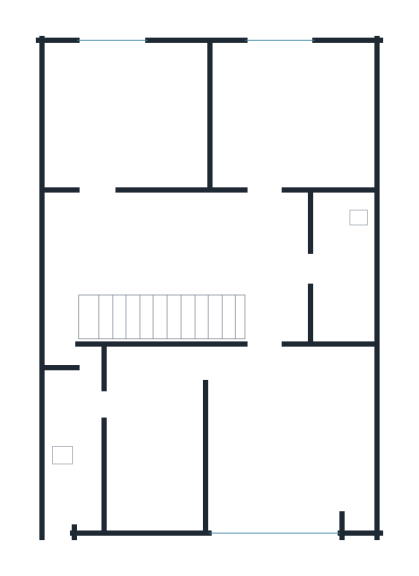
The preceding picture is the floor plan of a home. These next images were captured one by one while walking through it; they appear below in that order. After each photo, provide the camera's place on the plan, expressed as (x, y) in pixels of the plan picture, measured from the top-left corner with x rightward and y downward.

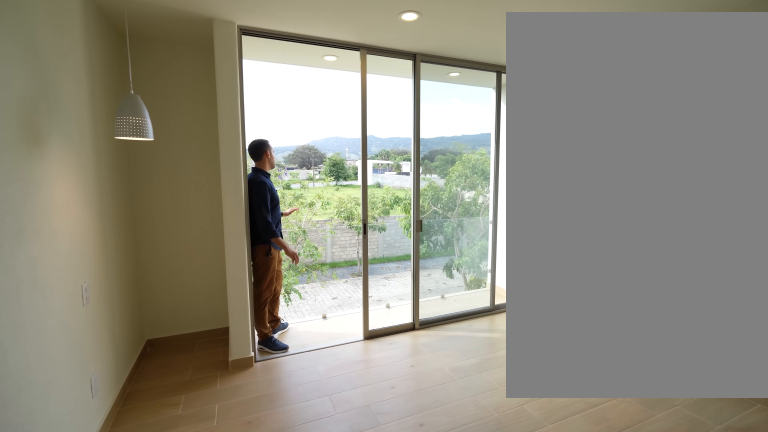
(344, 385)
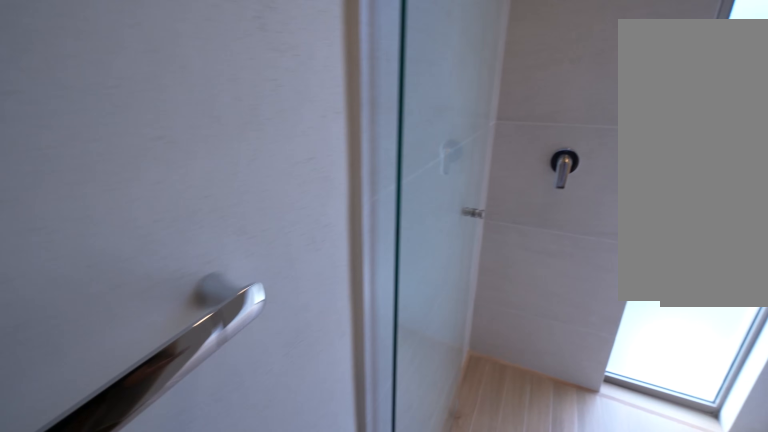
(78, 456)
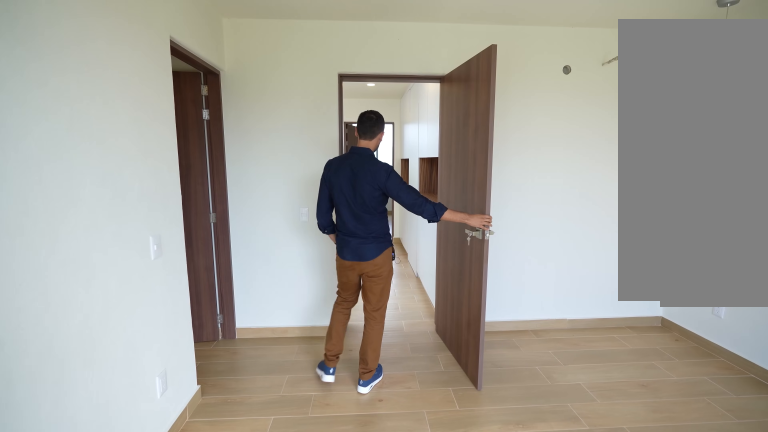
(239, 513)
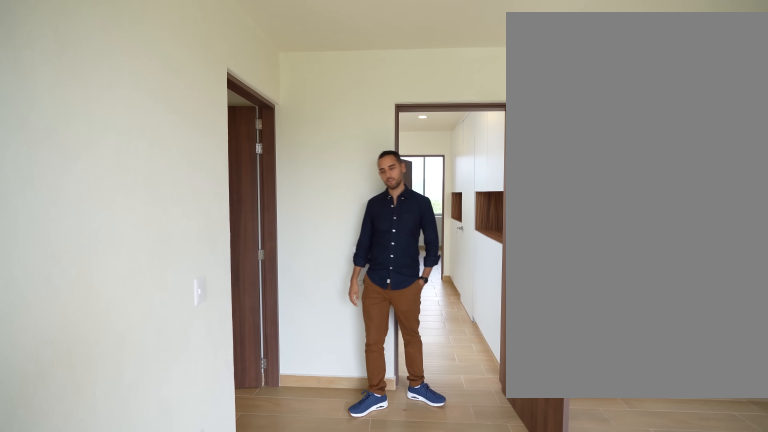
(256, 516)
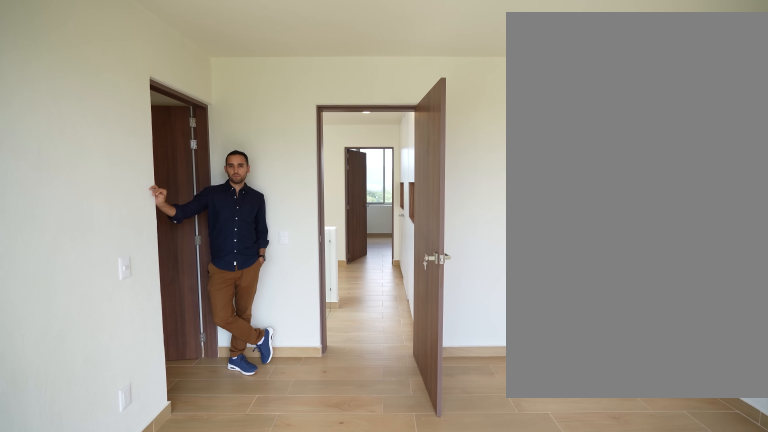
(265, 510)
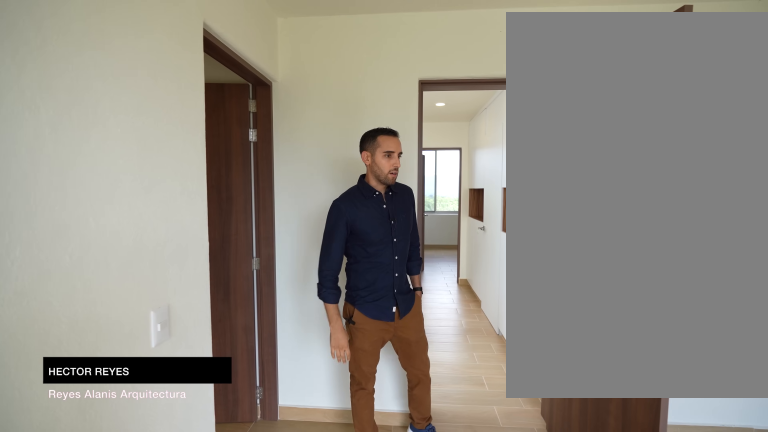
(274, 500)
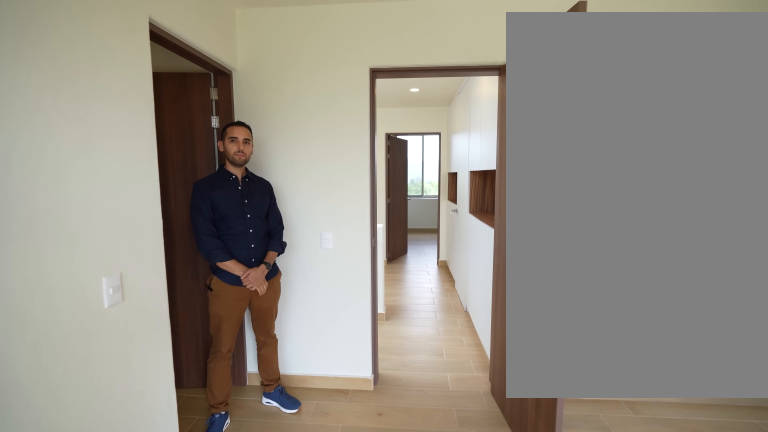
(266, 471)
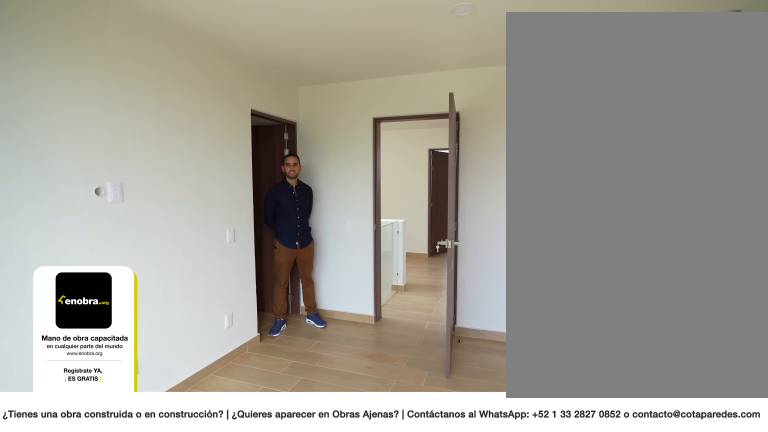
(316, 505)
